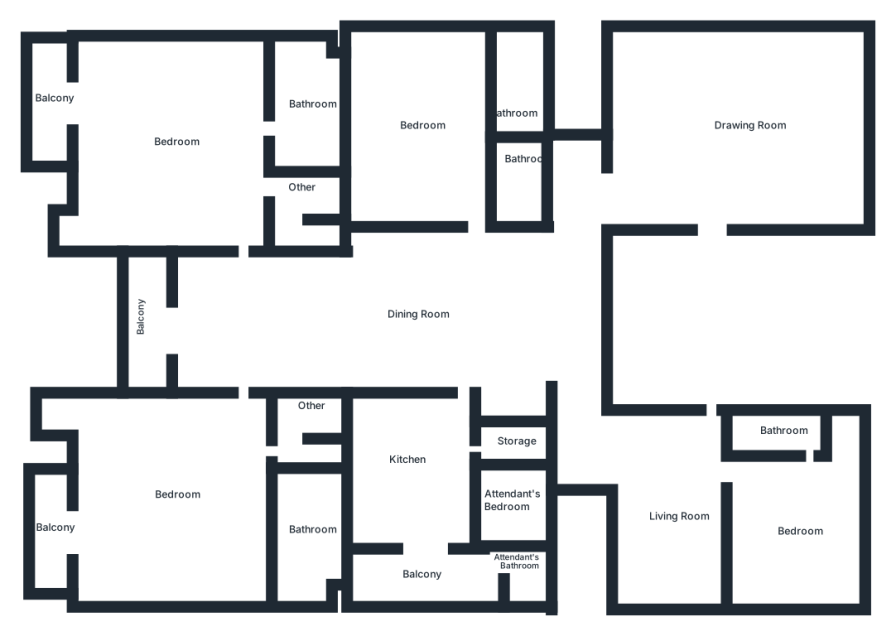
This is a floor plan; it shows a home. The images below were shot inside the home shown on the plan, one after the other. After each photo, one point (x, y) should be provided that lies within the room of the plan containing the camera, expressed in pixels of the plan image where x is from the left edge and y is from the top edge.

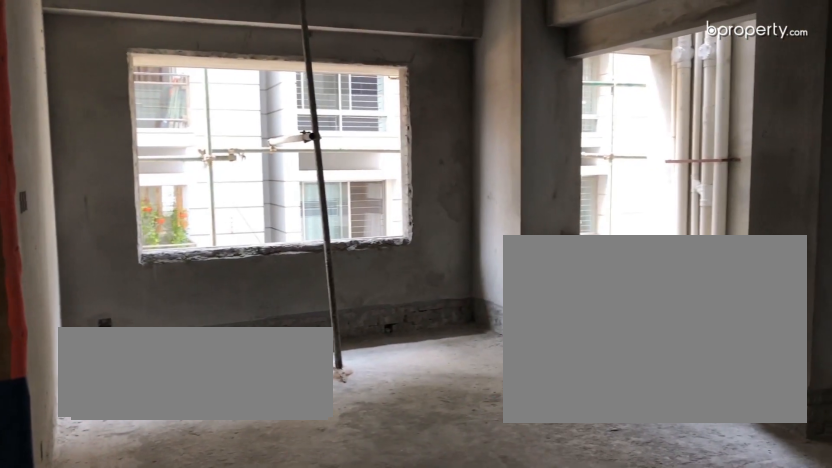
(677, 492)
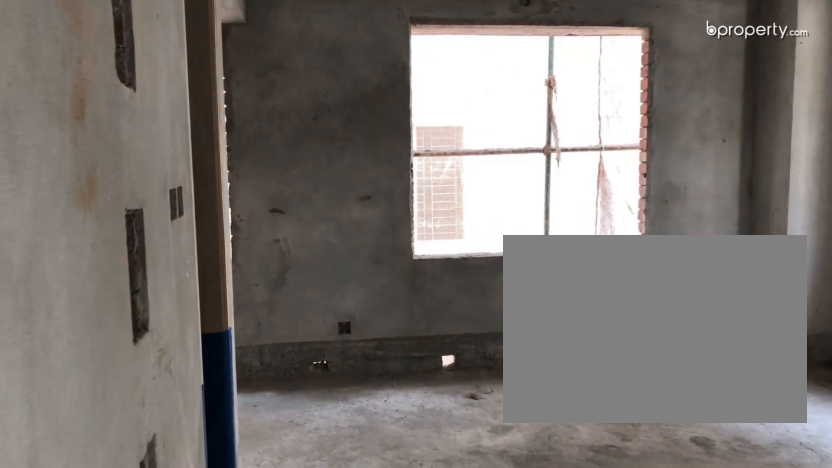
(795, 529)
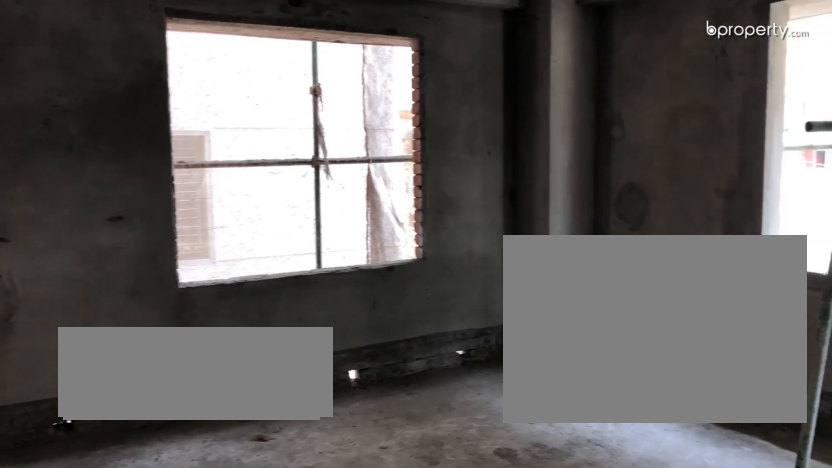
(795, 529)
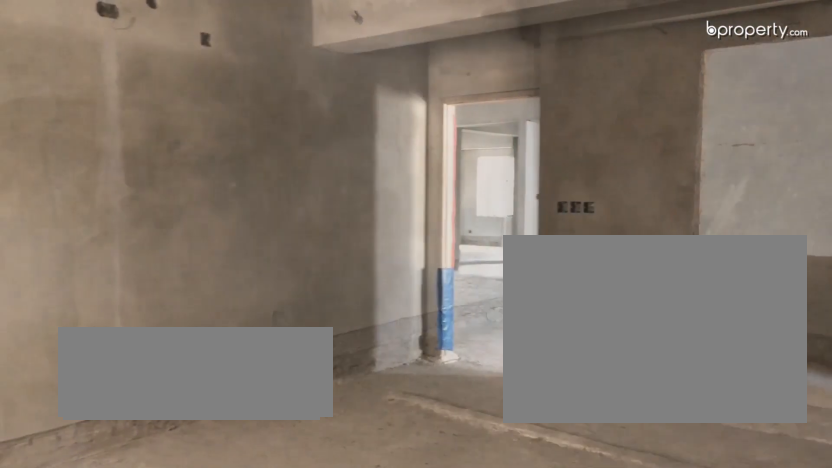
(423, 138)
